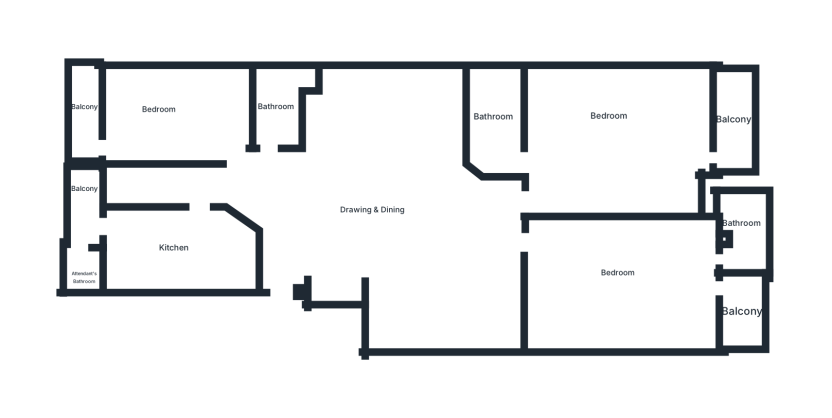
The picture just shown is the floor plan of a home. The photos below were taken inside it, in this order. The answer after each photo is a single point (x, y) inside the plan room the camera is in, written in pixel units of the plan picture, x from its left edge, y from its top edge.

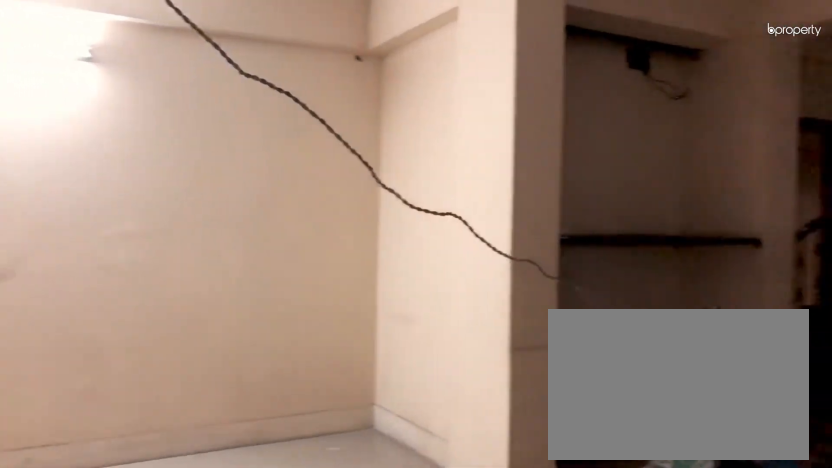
(397, 222)
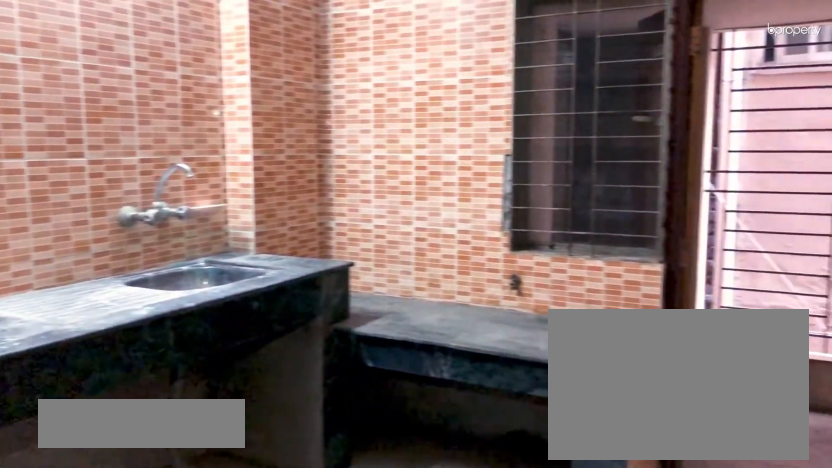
(161, 245)
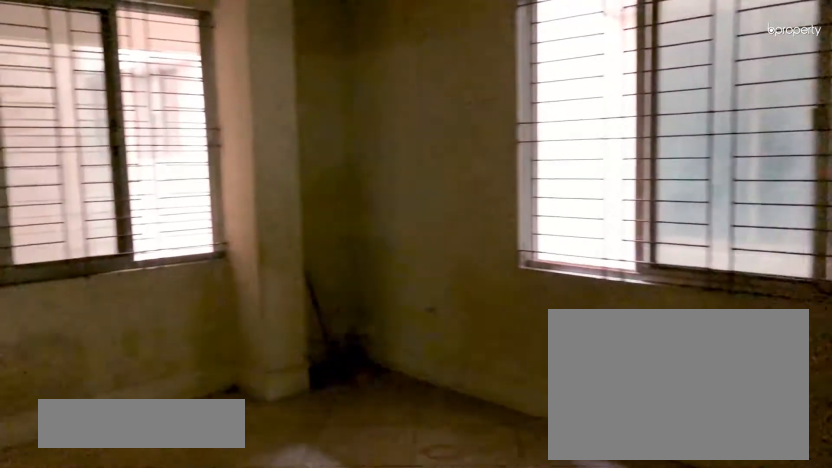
(157, 101)
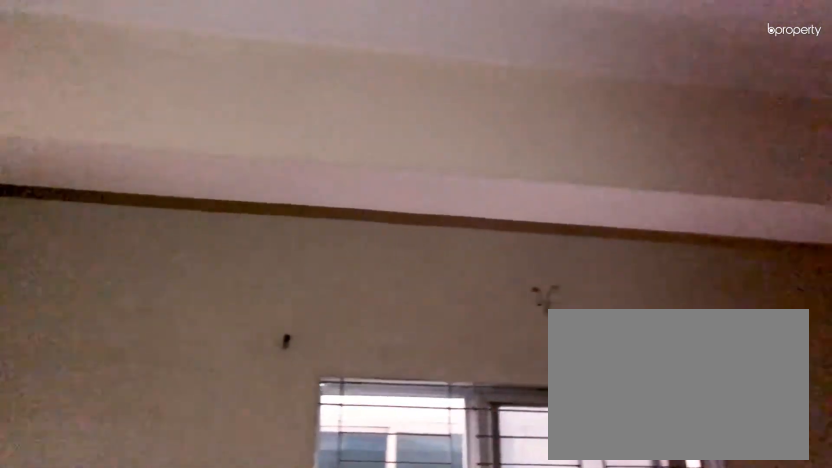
(157, 101)
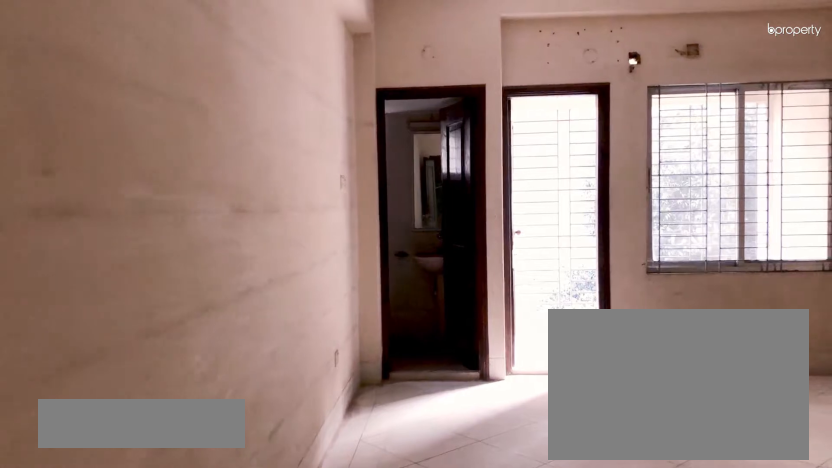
(606, 281)
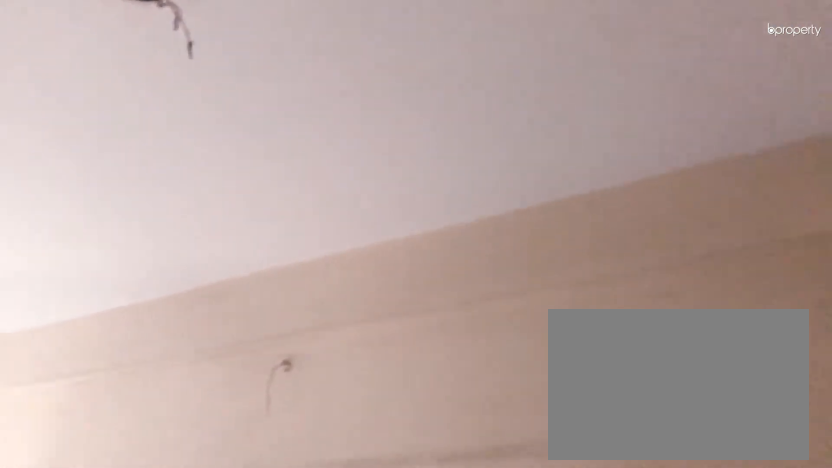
(606, 281)
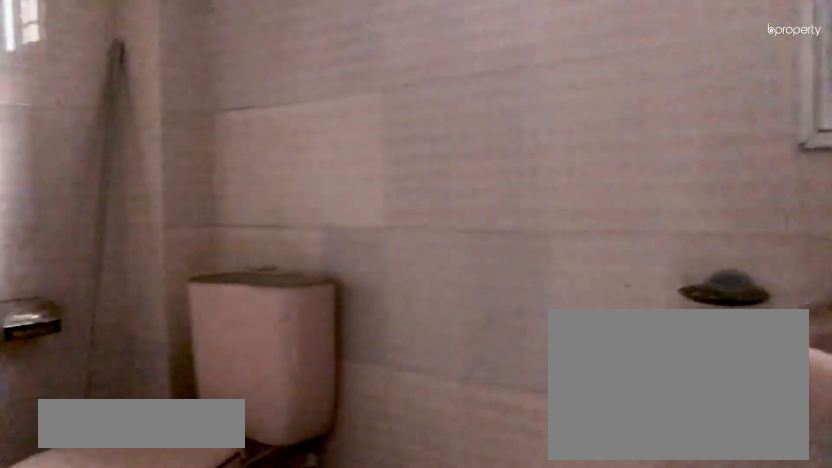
(745, 233)
